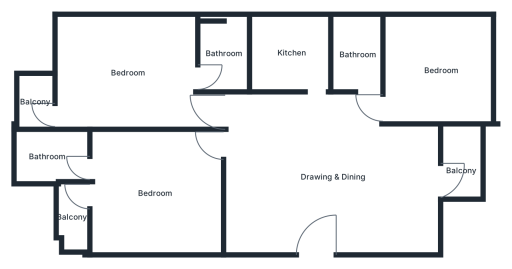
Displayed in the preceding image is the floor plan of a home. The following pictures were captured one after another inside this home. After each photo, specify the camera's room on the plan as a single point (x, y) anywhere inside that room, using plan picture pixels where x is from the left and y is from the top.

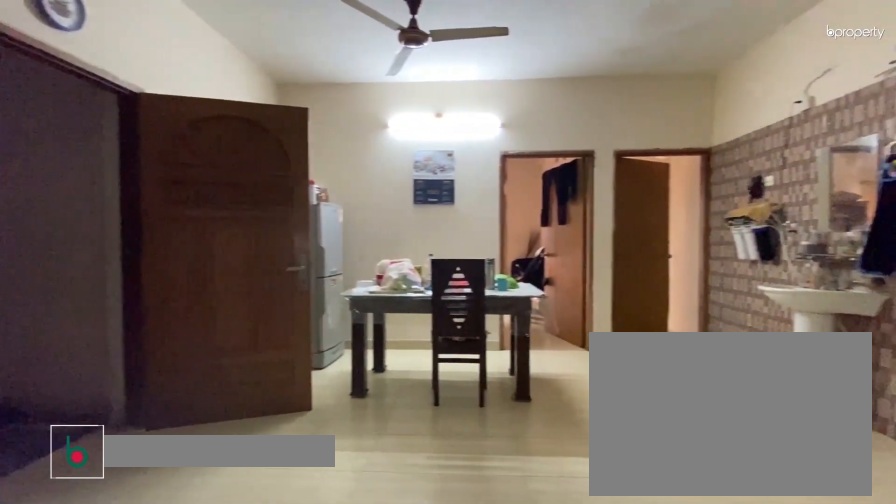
(333, 176)
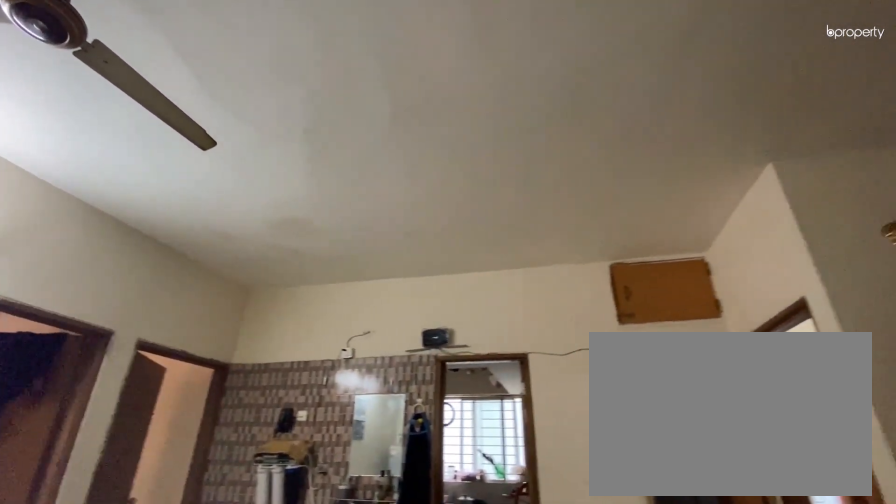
(333, 176)
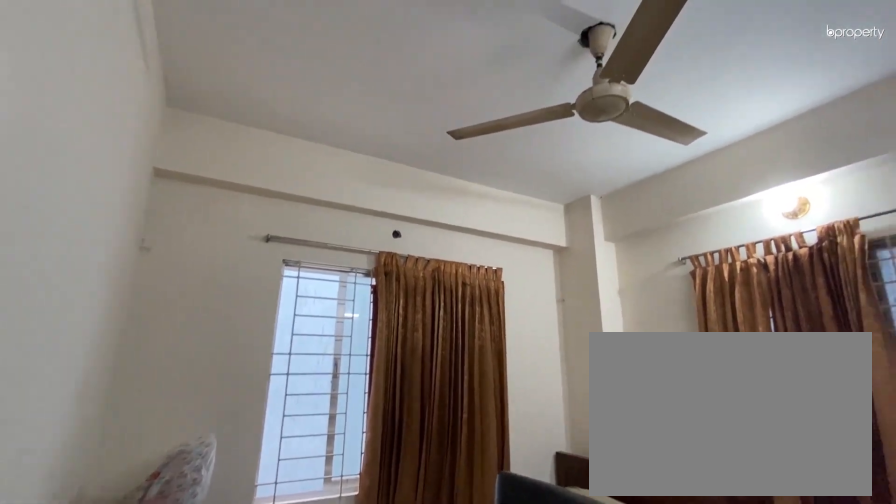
(441, 70)
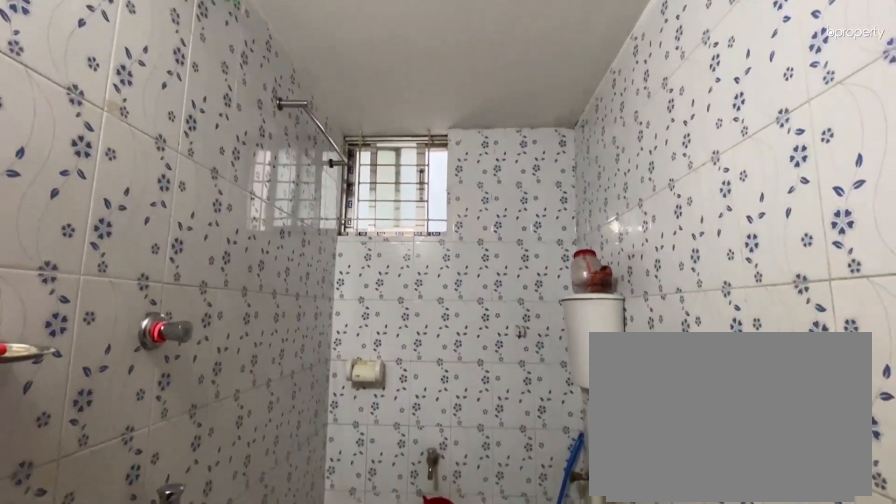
(358, 55)
